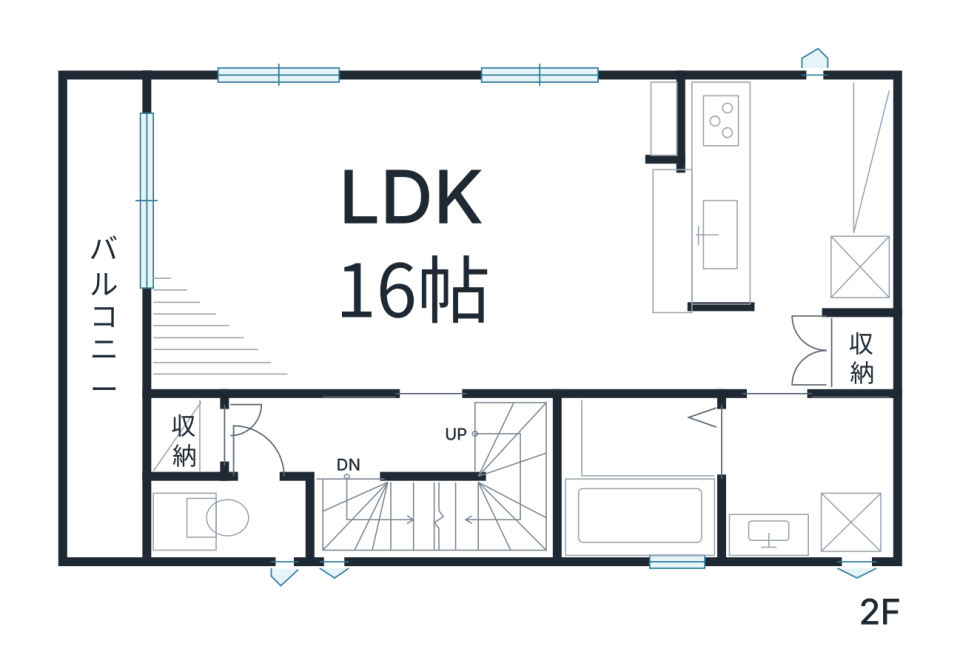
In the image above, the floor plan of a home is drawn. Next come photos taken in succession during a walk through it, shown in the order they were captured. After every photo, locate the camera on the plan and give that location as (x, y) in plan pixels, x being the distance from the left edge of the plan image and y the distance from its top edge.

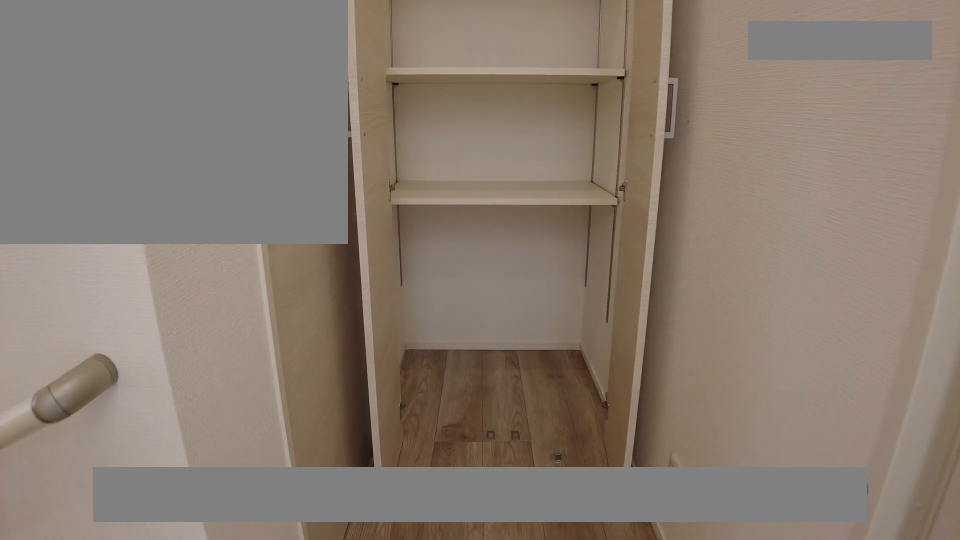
(218, 427)
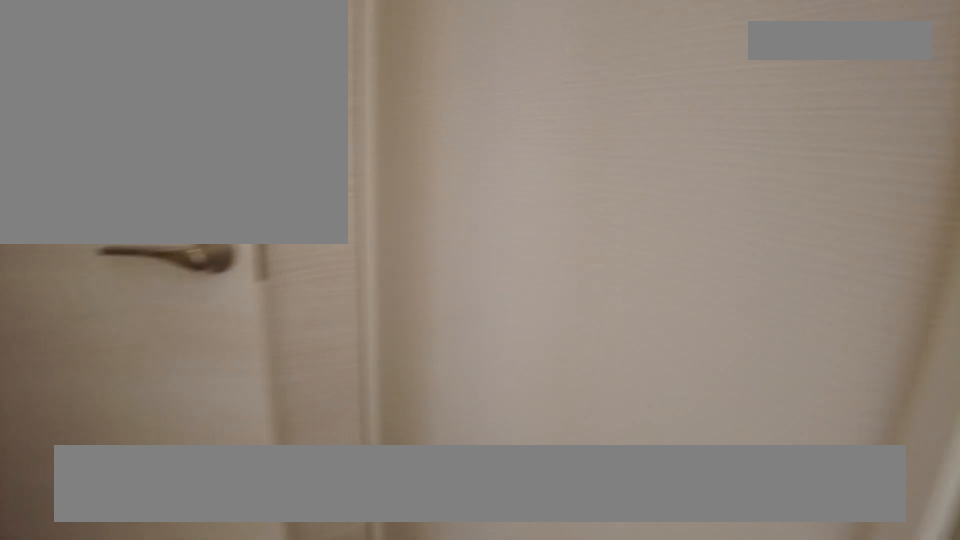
(242, 511)
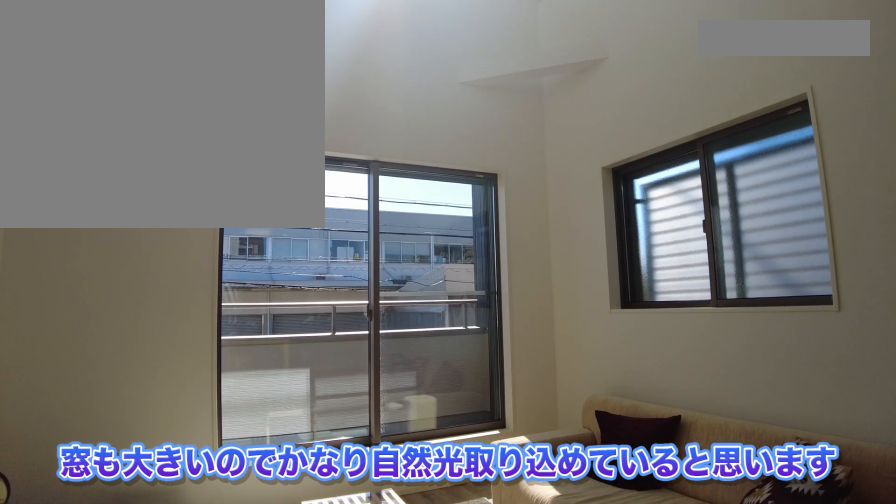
(466, 277)
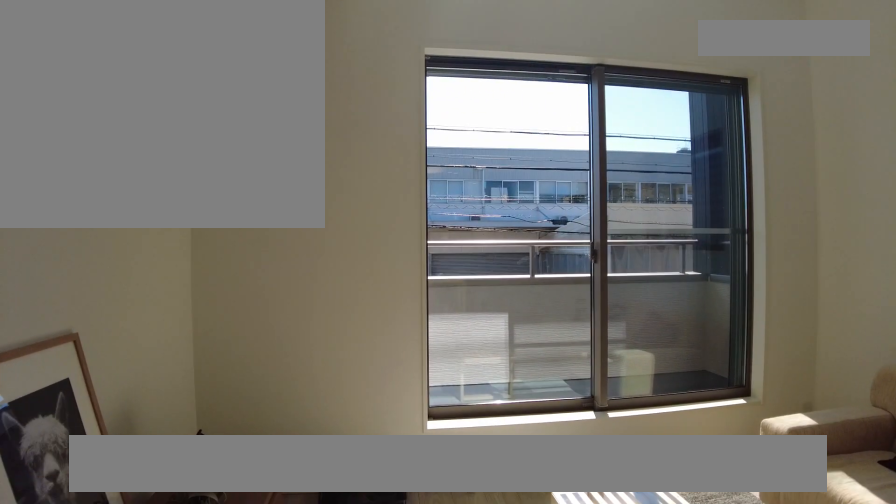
(472, 276)
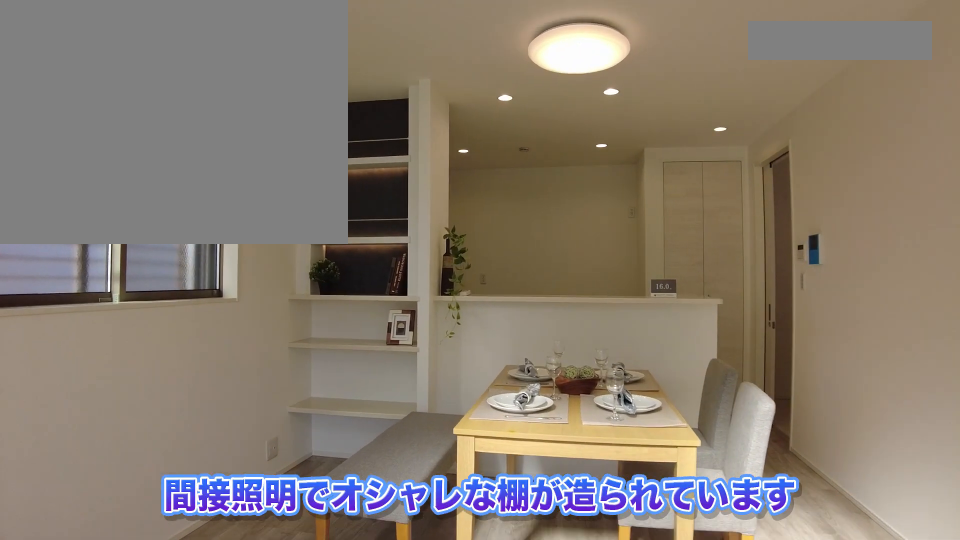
(457, 279)
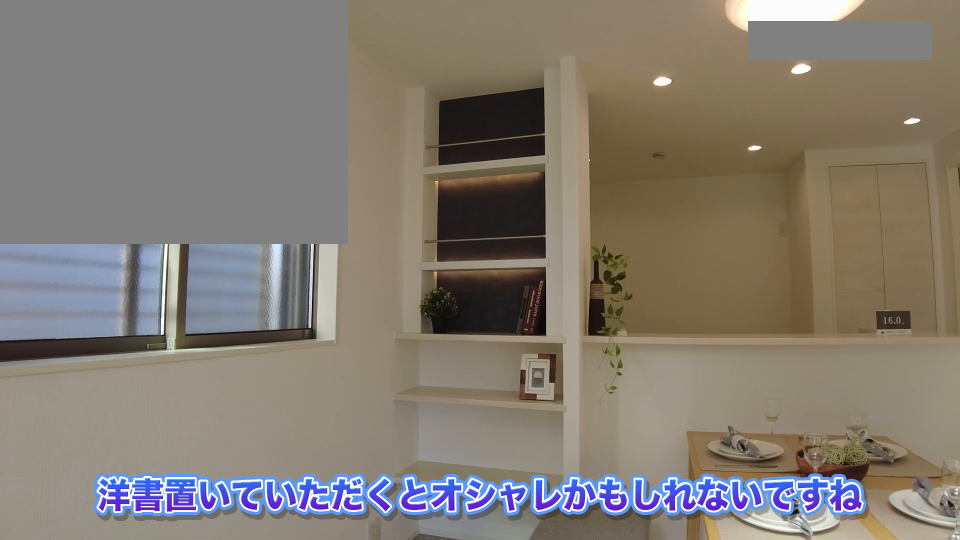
(468, 282)
